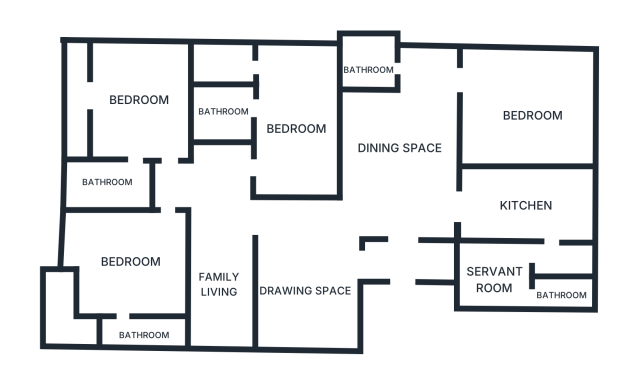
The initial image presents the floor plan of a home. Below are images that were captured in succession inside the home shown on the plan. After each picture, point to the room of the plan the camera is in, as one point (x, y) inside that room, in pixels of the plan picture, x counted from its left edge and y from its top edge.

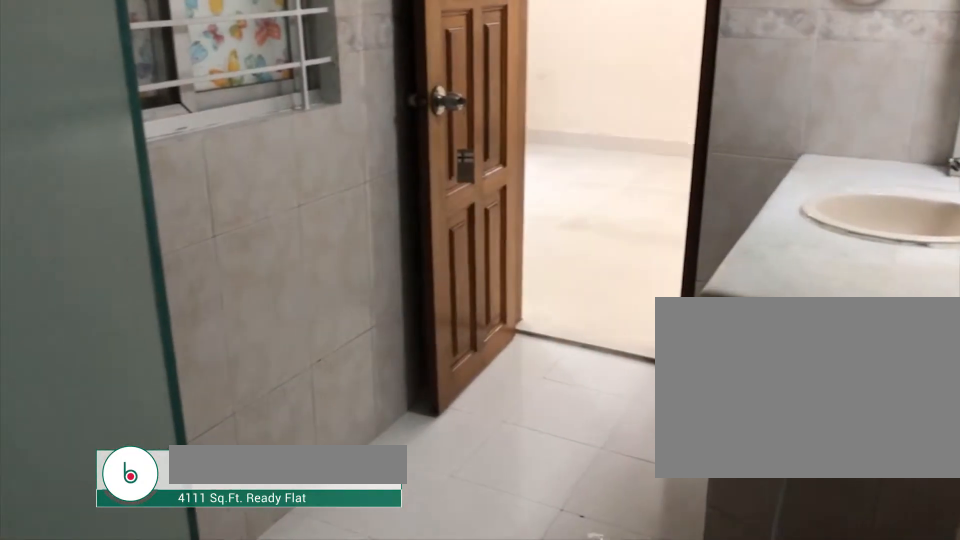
(222, 114)
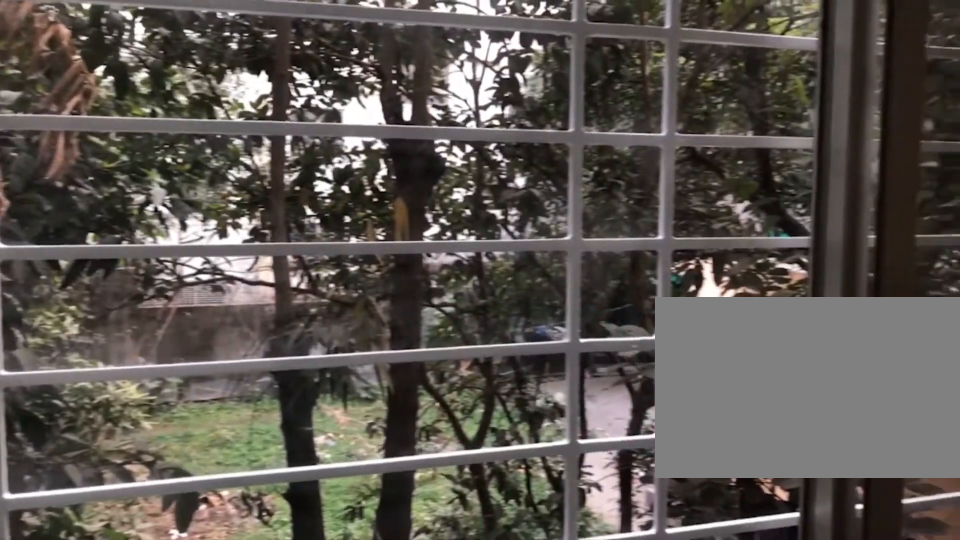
(229, 63)
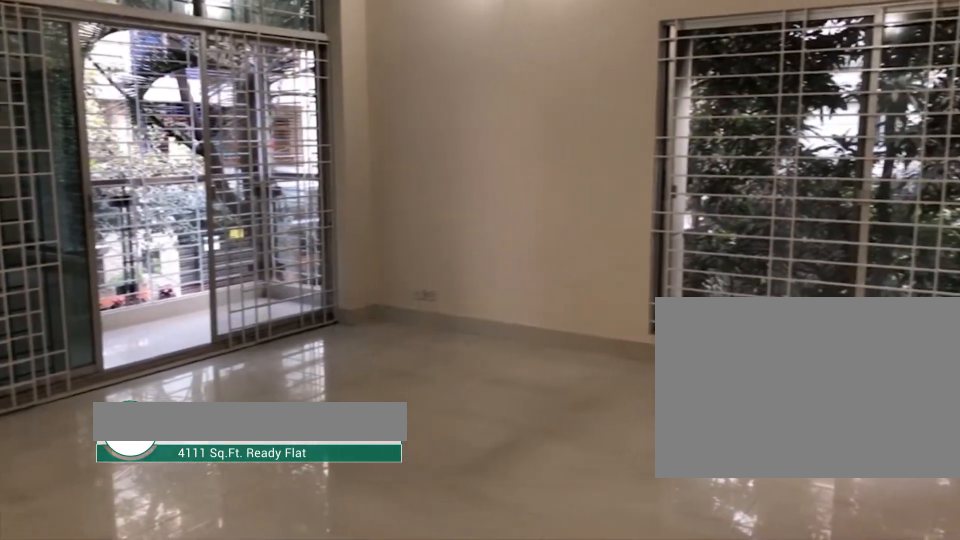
(160, 119)
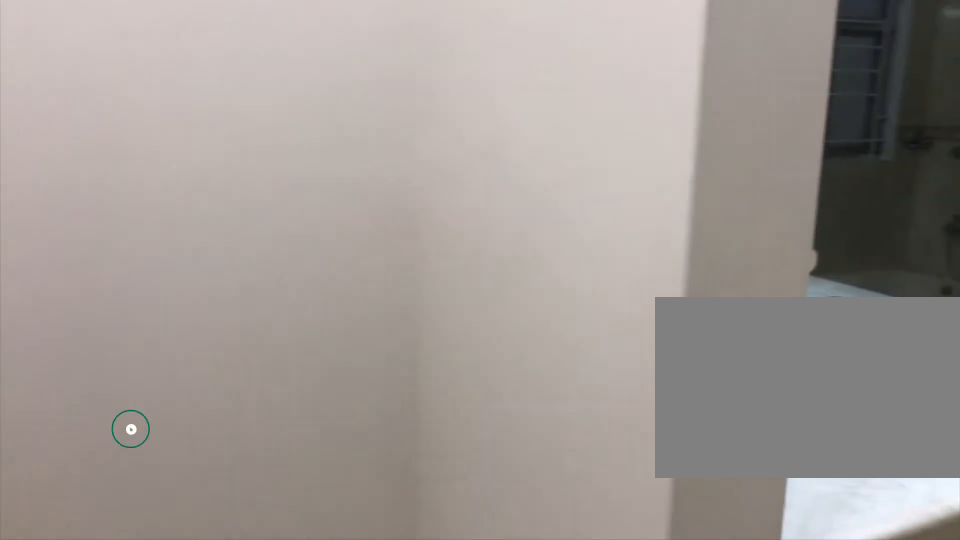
(102, 182)
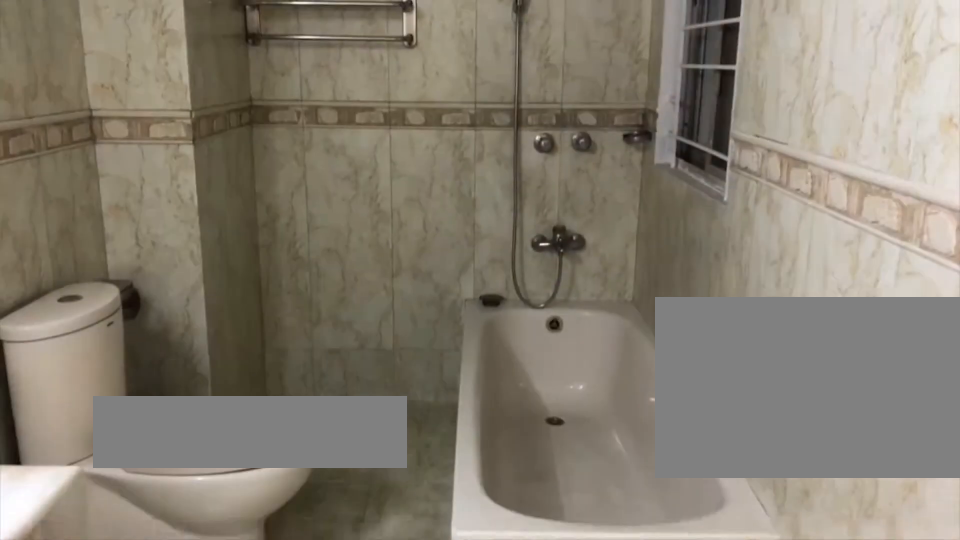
(102, 182)
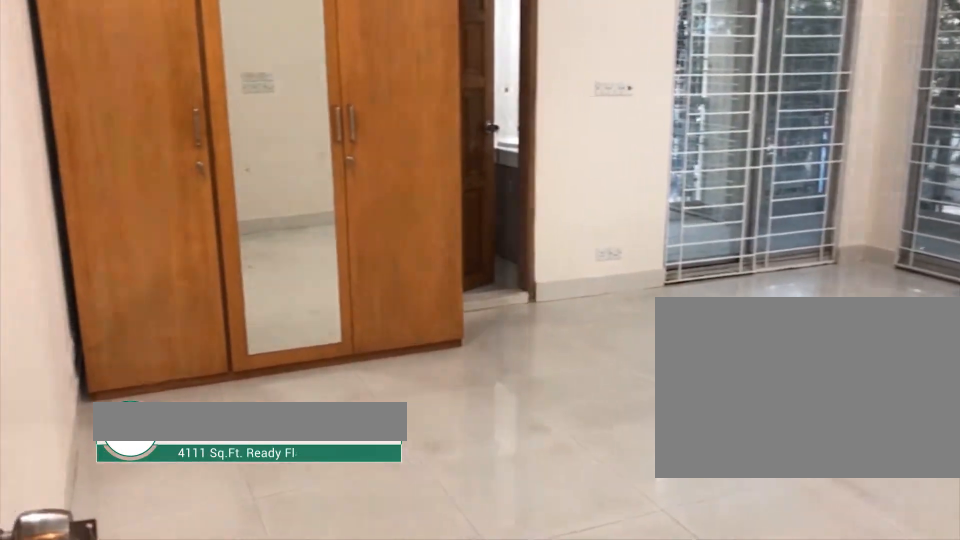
(142, 249)
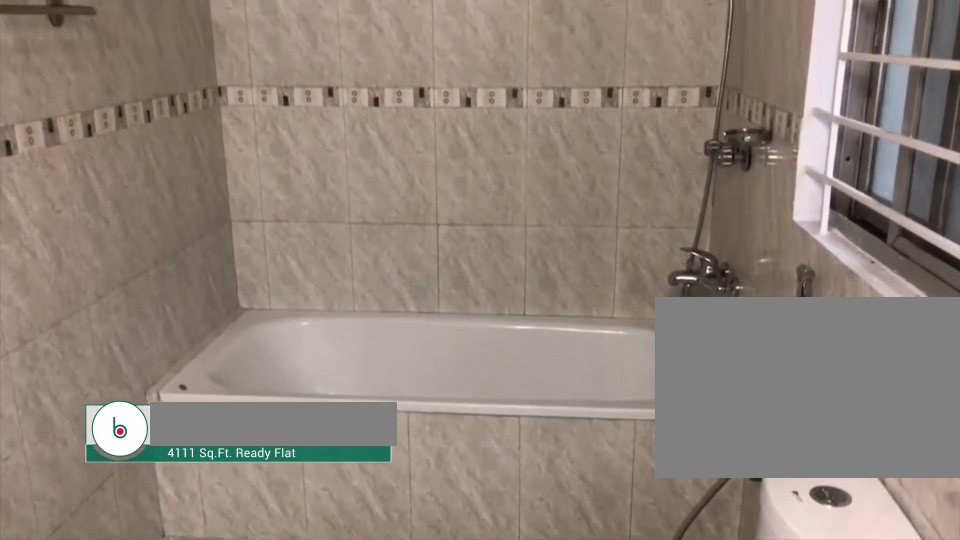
(123, 327)
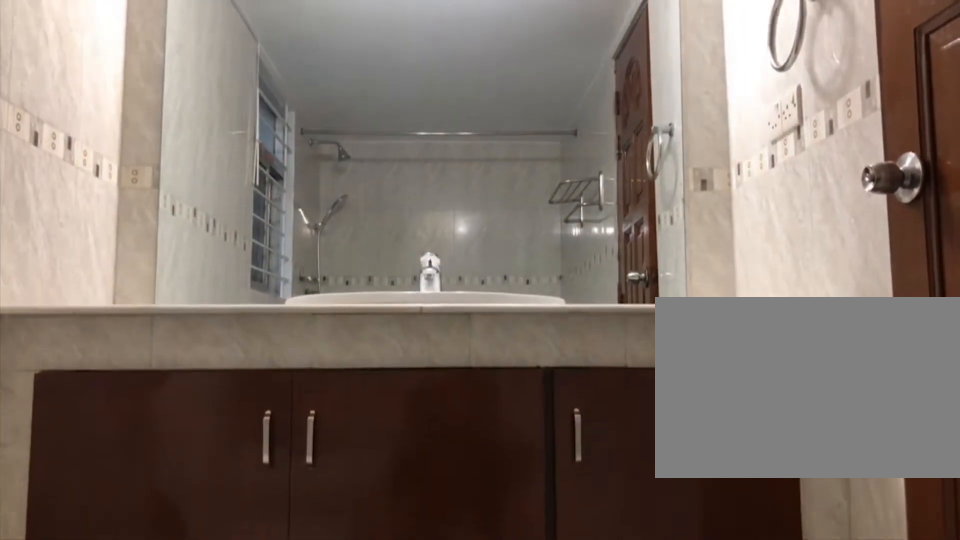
(123, 327)
